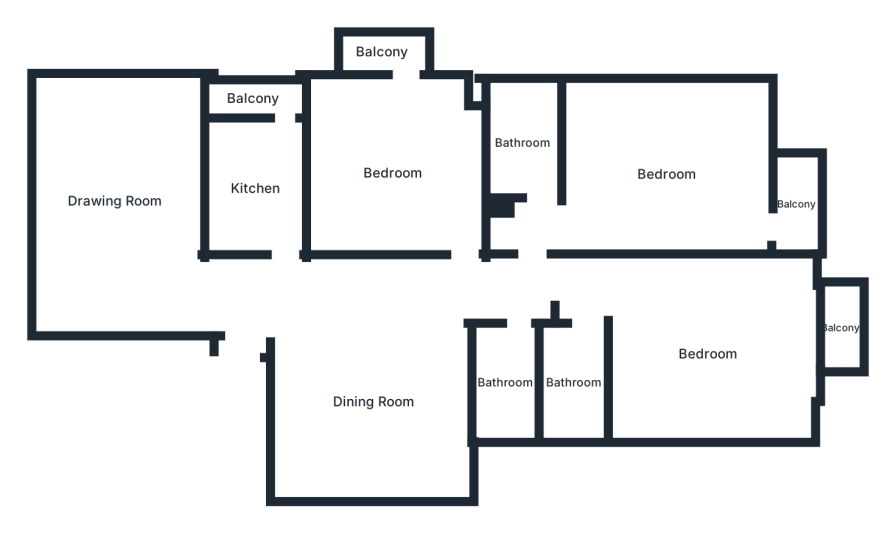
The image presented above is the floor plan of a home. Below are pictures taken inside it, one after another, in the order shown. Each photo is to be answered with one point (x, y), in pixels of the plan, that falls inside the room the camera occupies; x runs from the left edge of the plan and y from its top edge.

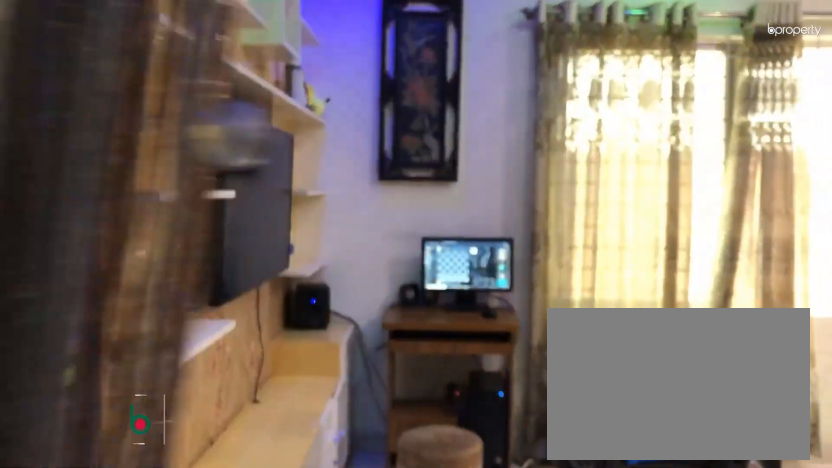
(113, 202)
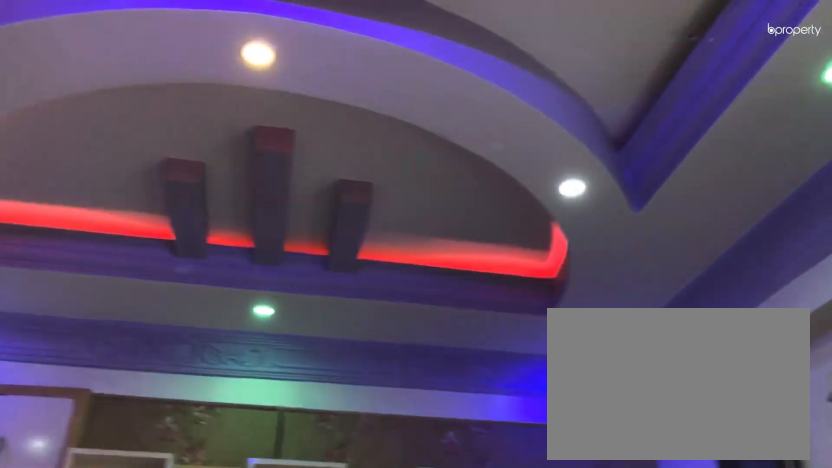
(112, 202)
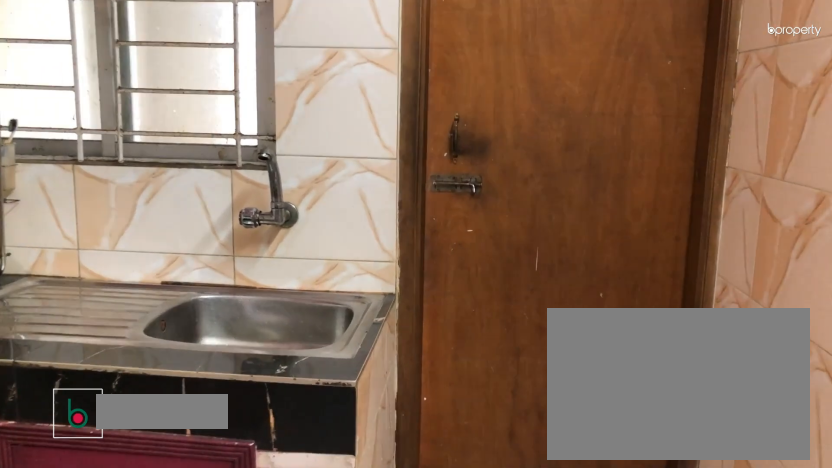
(257, 188)
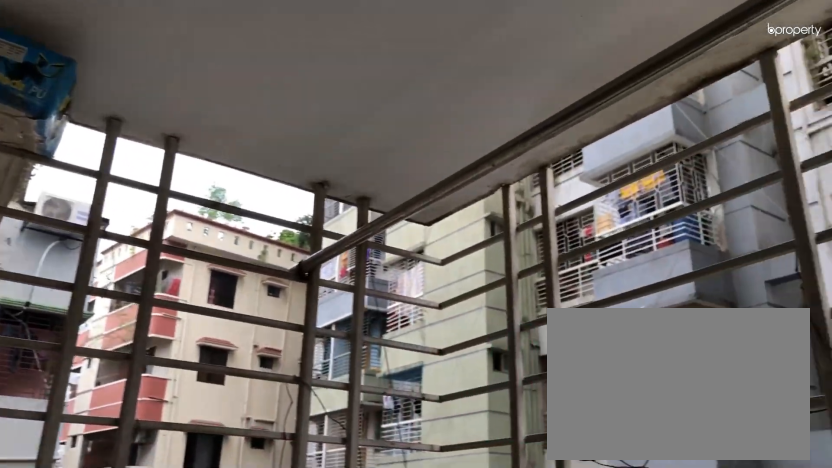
(383, 52)
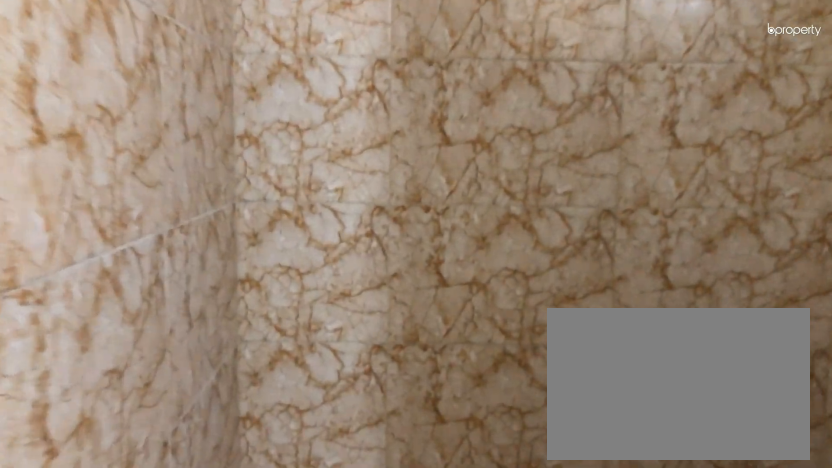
(574, 382)
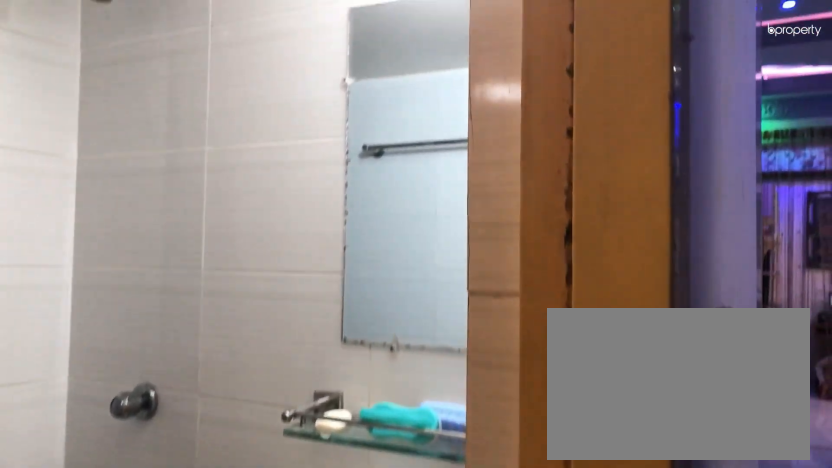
(506, 382)
